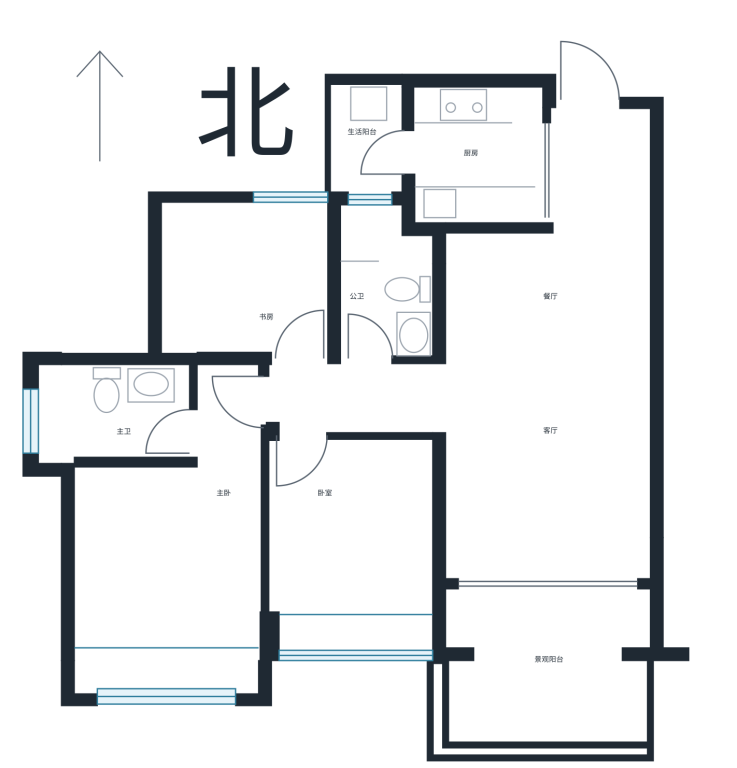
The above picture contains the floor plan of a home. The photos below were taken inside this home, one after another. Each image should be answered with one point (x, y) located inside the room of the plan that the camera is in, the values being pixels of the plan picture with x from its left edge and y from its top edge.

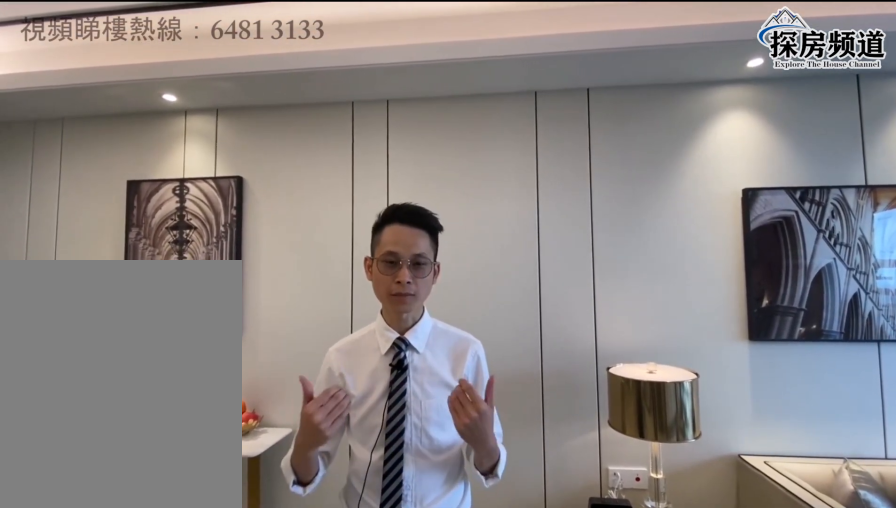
(568, 352)
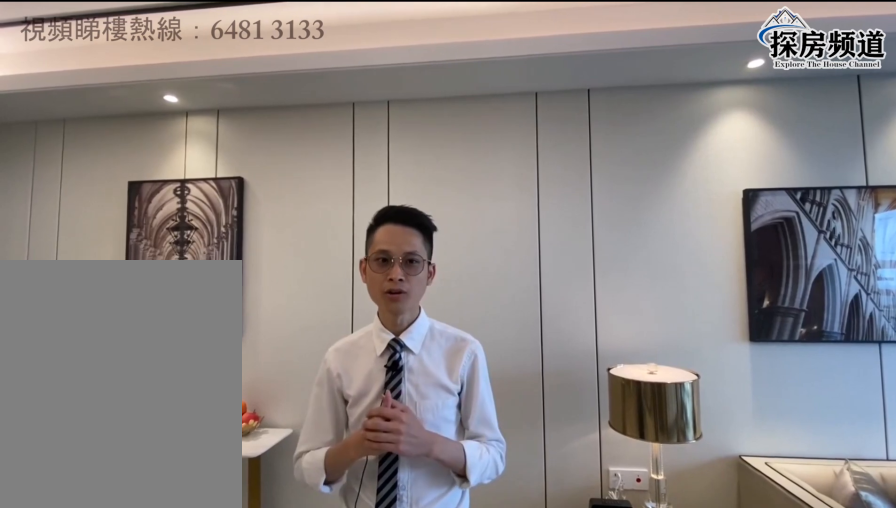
(567, 369)
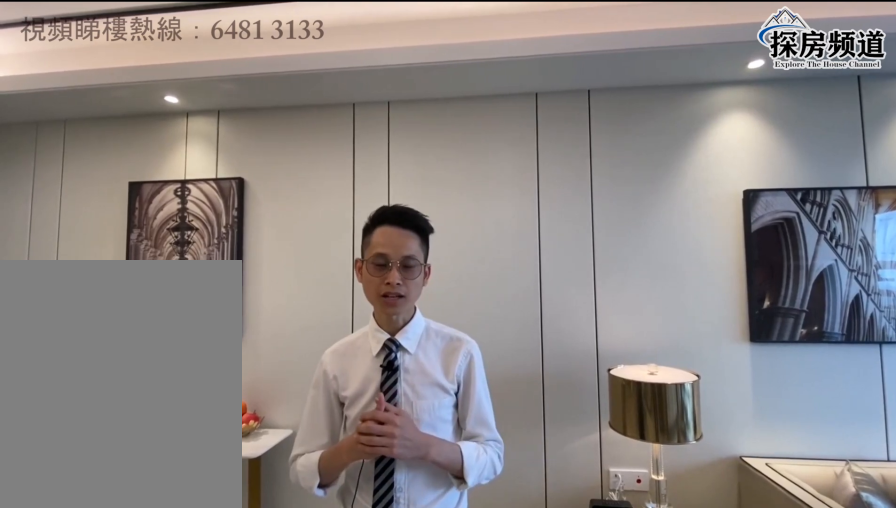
(568, 352)
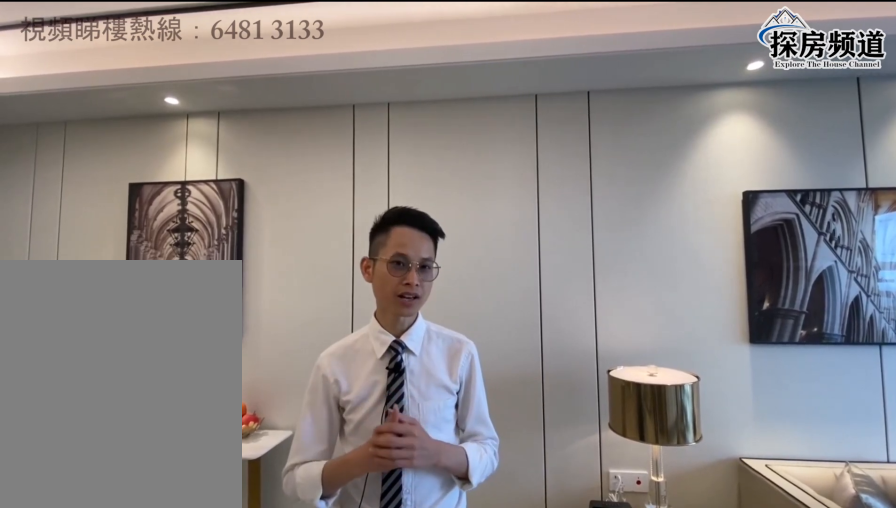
(567, 369)
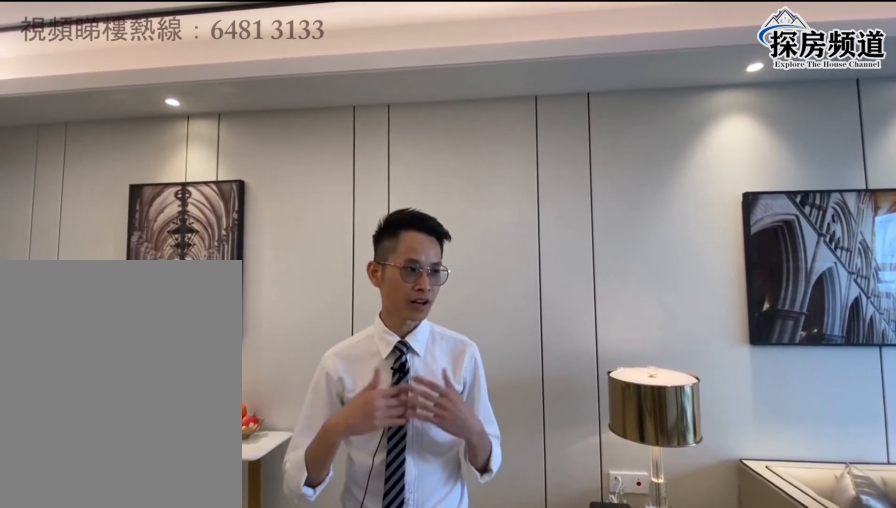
(568, 352)
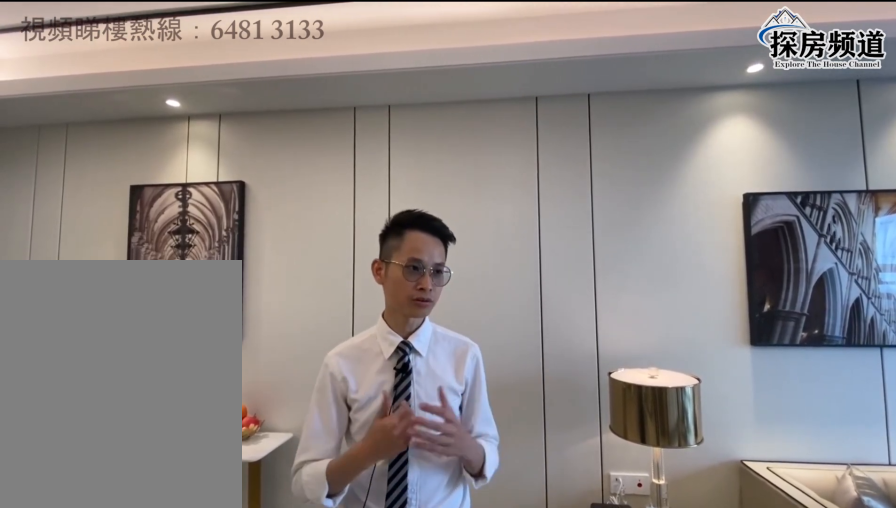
(567, 369)
